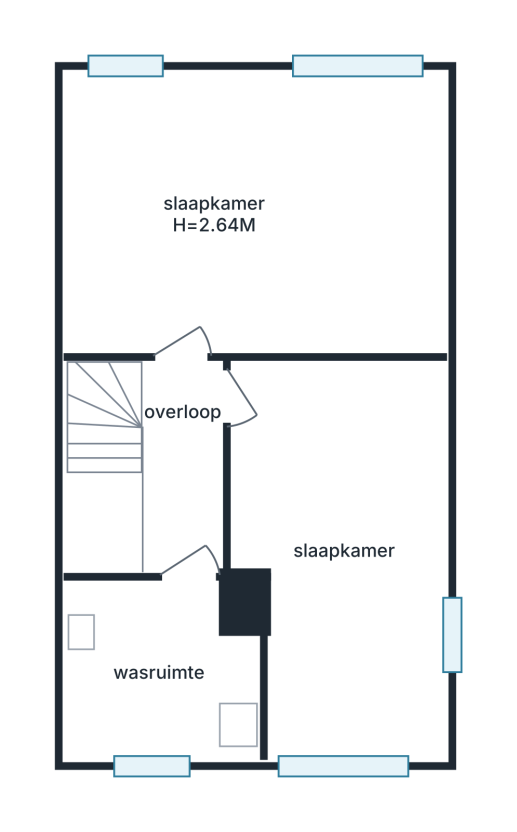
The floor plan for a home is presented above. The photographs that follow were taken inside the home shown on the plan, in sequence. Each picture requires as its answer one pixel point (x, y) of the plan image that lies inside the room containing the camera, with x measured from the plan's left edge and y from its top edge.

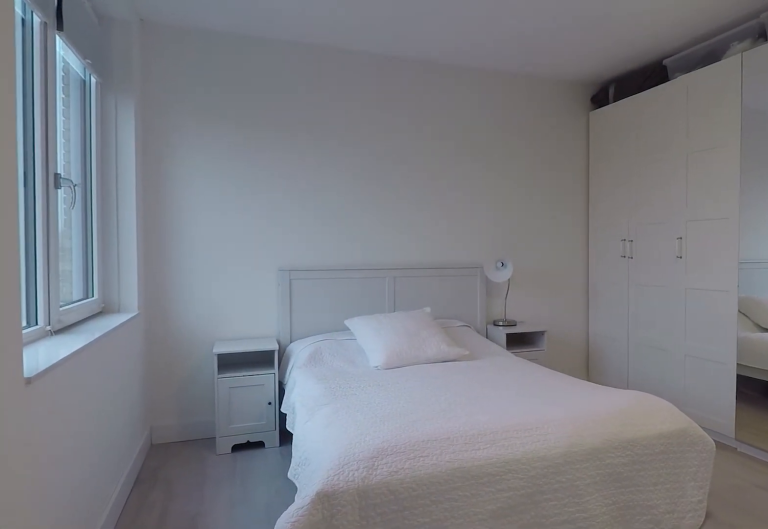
(91, 207)
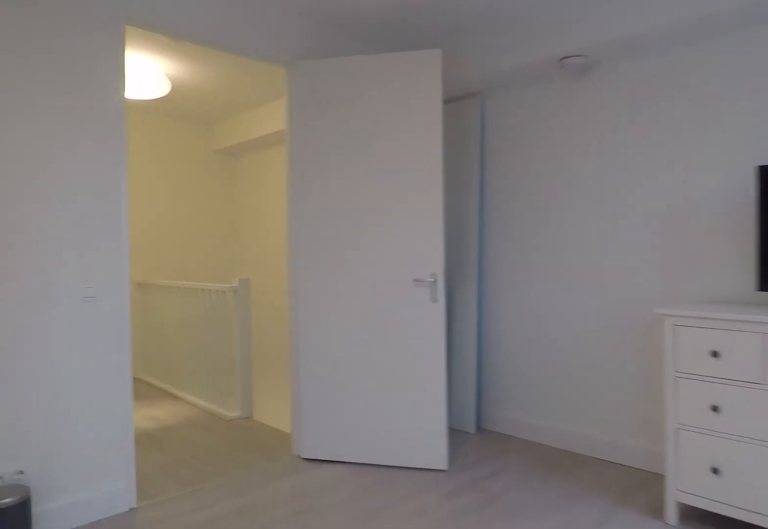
(91, 207)
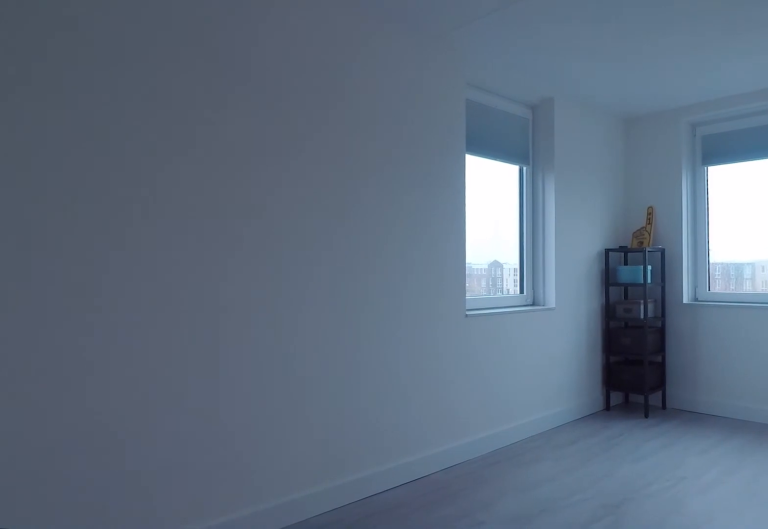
(347, 591)
